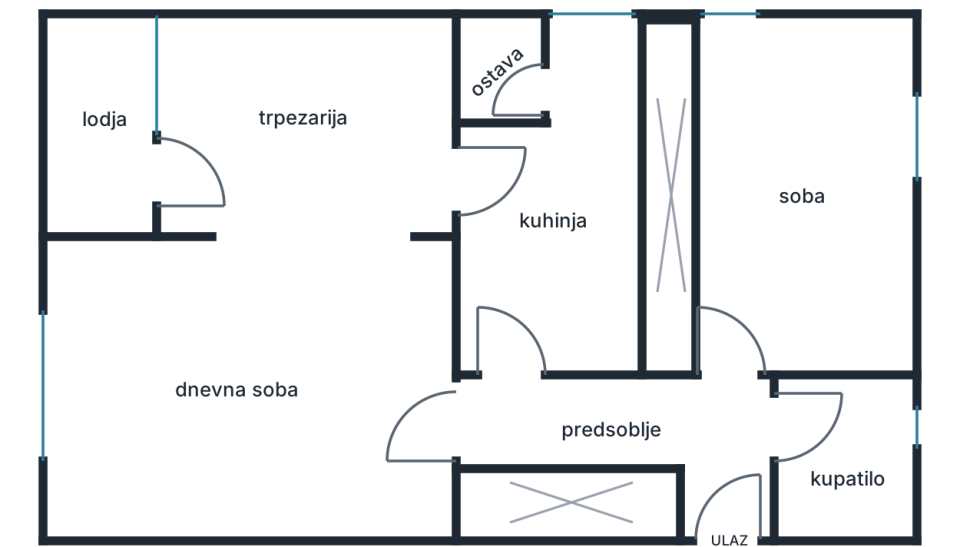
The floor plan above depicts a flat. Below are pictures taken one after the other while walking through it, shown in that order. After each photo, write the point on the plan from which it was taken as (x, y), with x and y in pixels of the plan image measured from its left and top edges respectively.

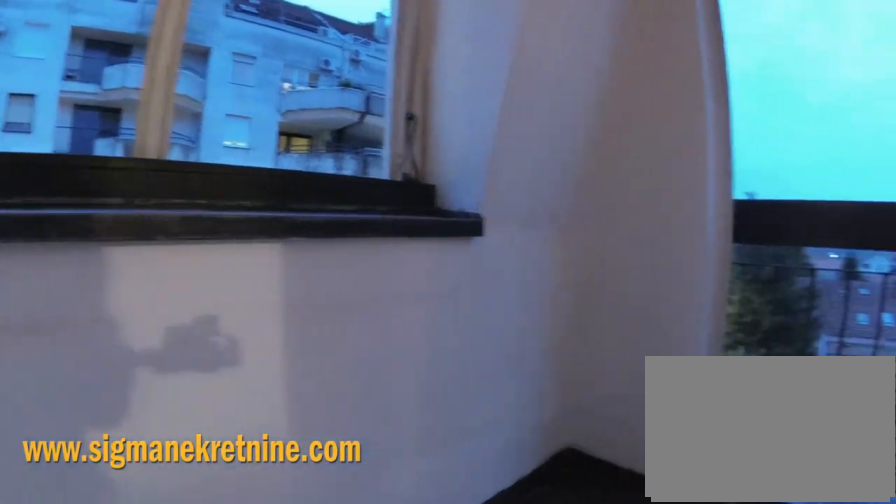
(143, 188)
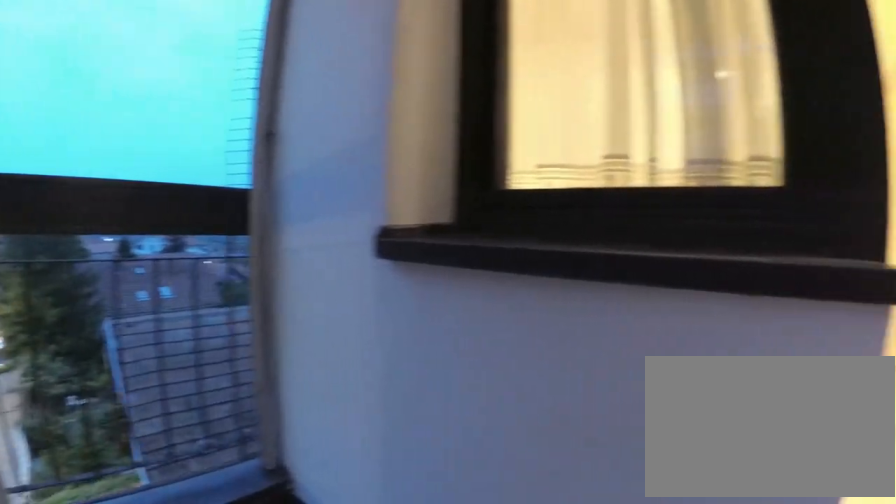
(87, 190)
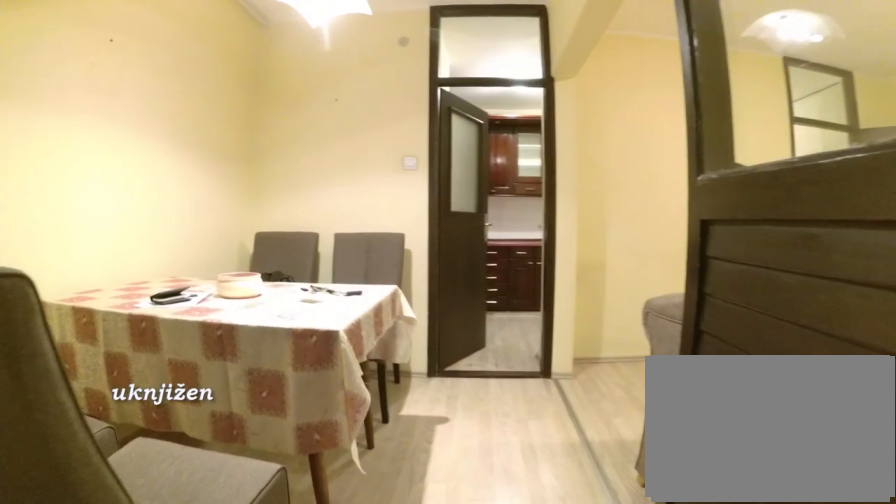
(154, 176)
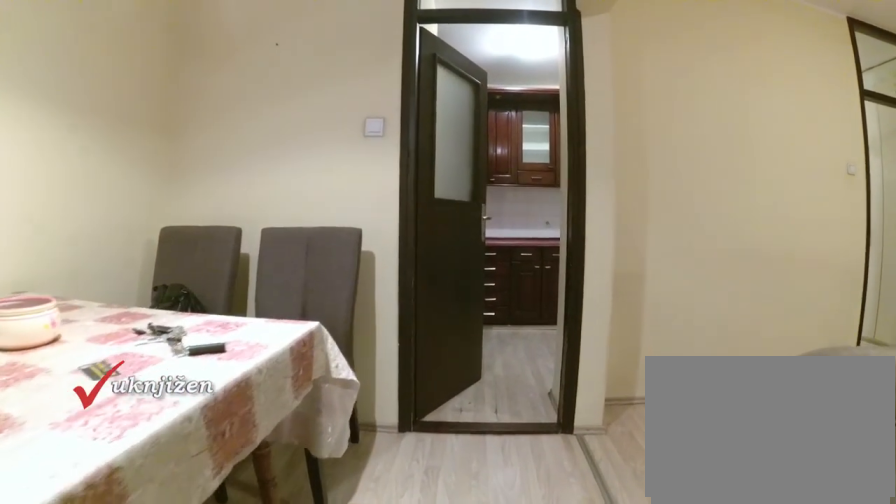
(265, 176)
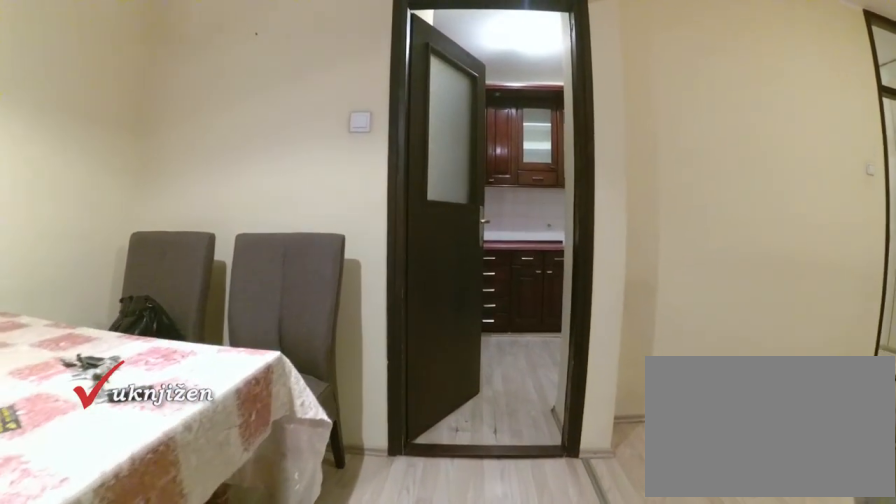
(277, 176)
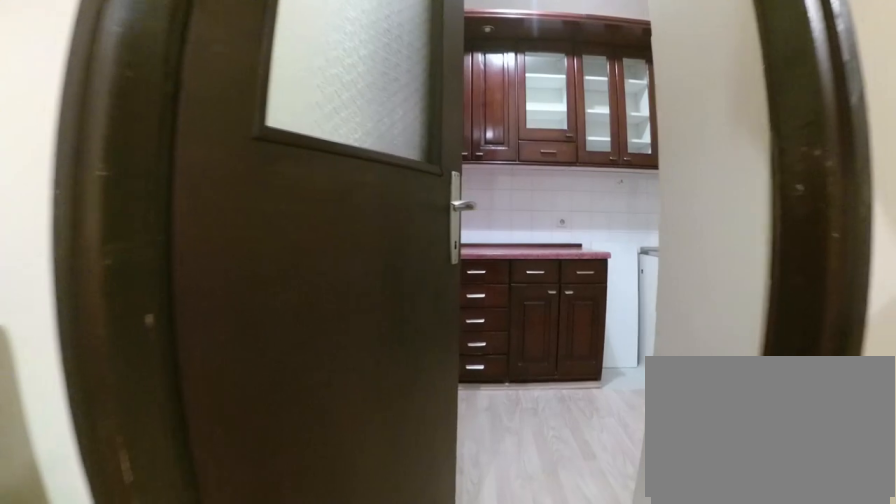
(400, 175)
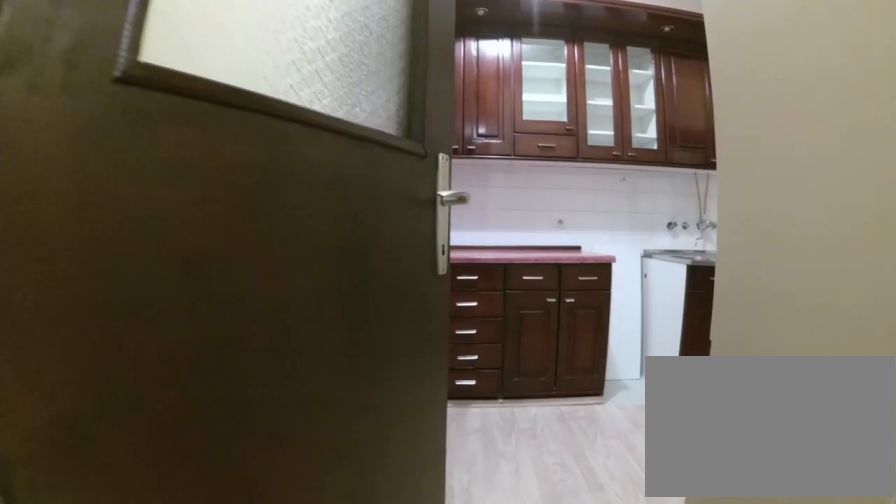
(410, 176)
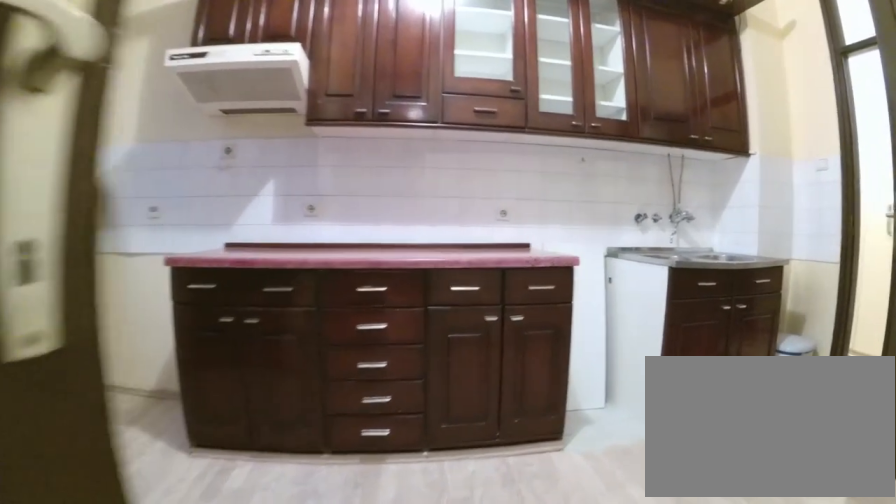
(447, 172)
